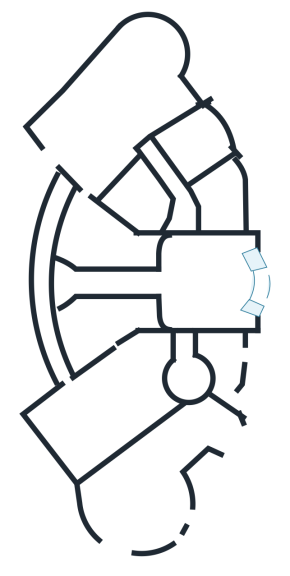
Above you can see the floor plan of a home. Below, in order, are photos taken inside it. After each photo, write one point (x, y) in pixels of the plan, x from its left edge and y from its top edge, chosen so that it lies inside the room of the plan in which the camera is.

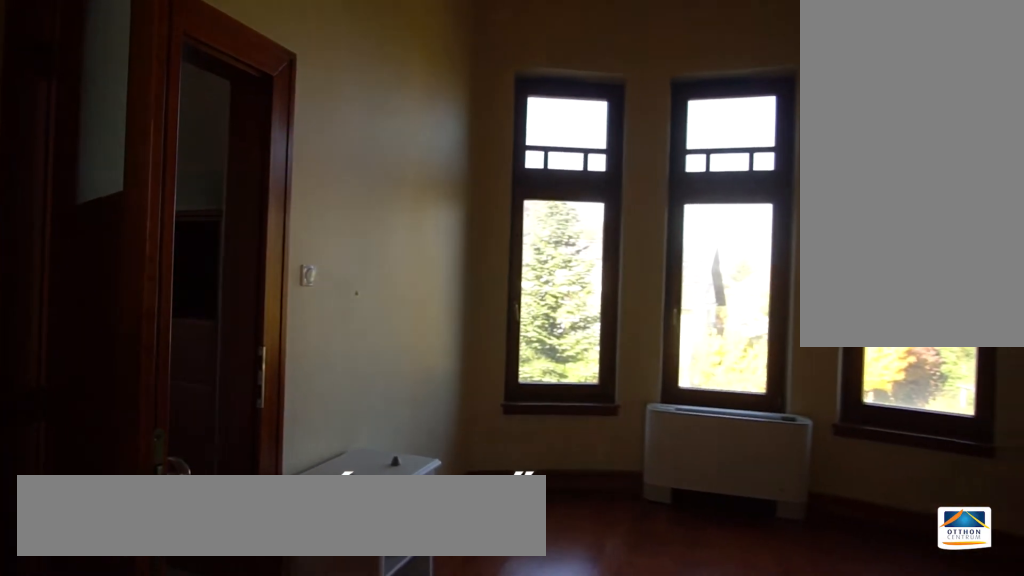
(225, 386)
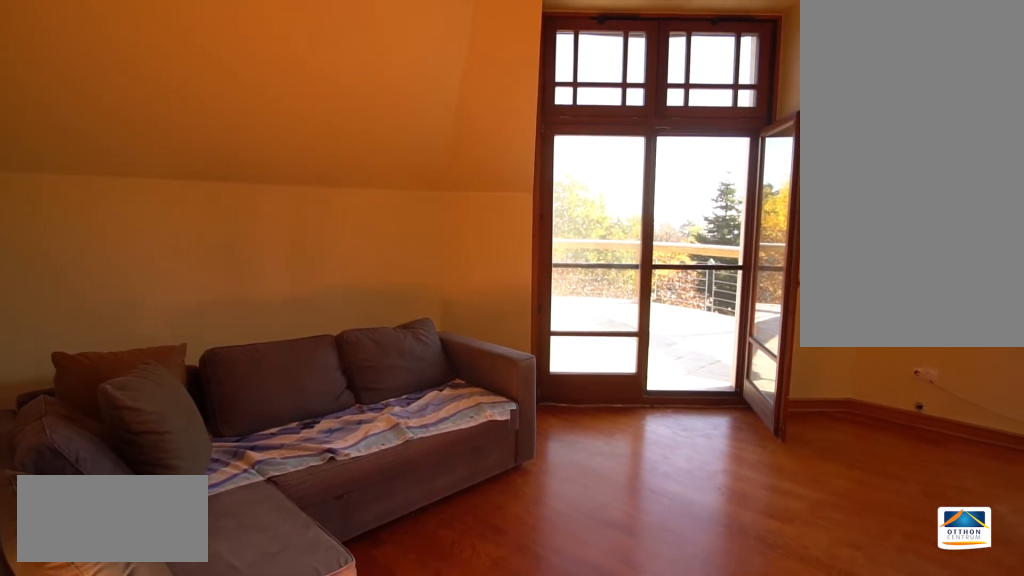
(196, 425)
